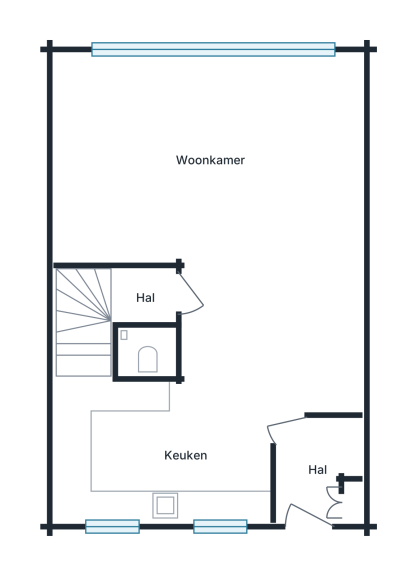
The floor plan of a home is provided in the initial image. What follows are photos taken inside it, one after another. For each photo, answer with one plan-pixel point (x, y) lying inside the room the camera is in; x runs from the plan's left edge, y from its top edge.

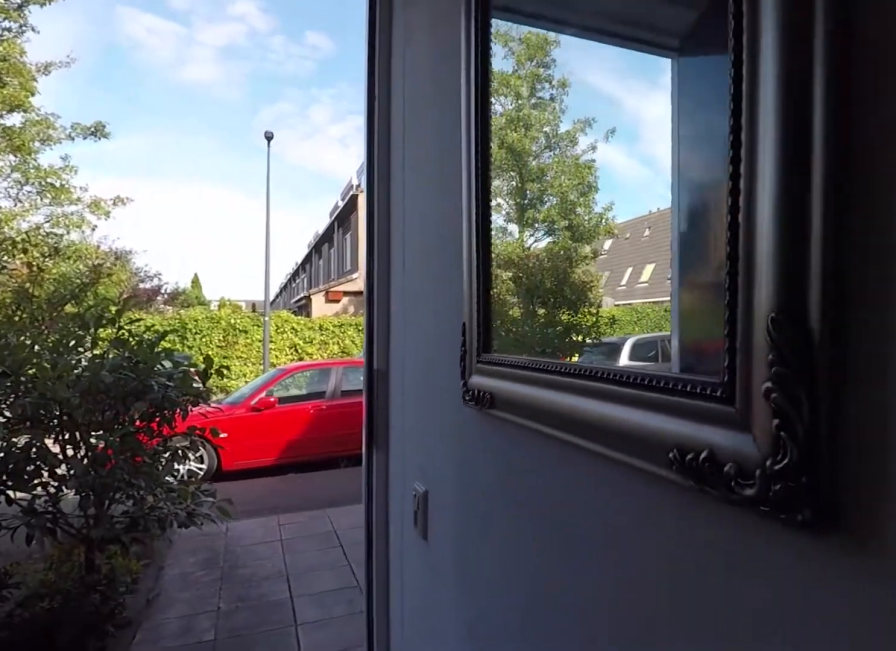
(316, 469)
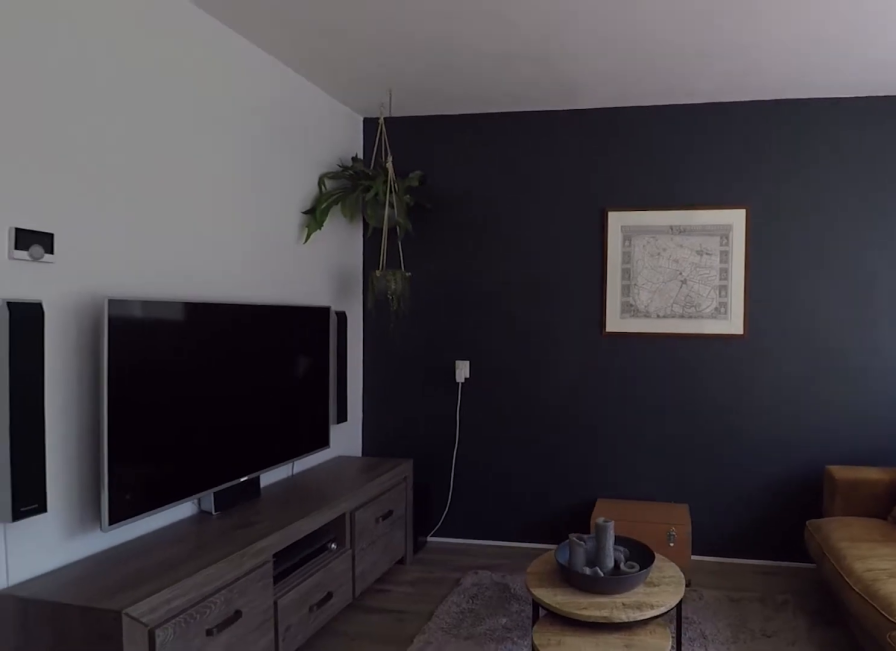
(136, 153)
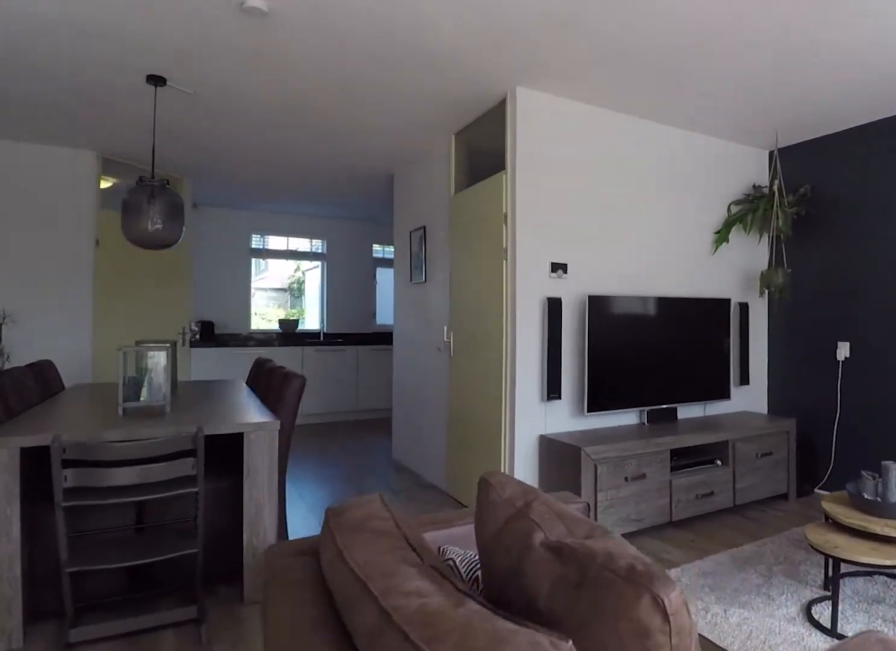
(136, 153)
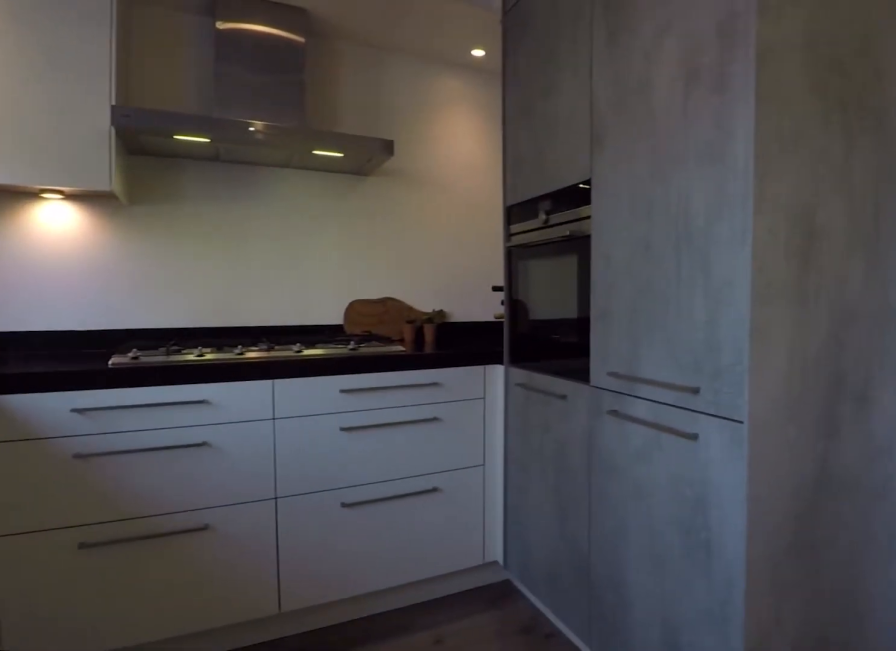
(155, 456)
